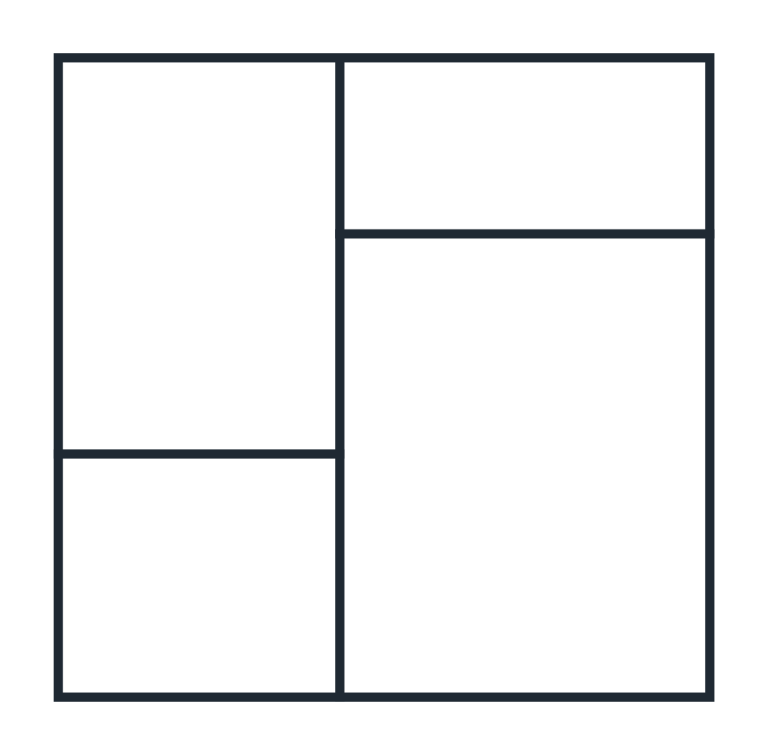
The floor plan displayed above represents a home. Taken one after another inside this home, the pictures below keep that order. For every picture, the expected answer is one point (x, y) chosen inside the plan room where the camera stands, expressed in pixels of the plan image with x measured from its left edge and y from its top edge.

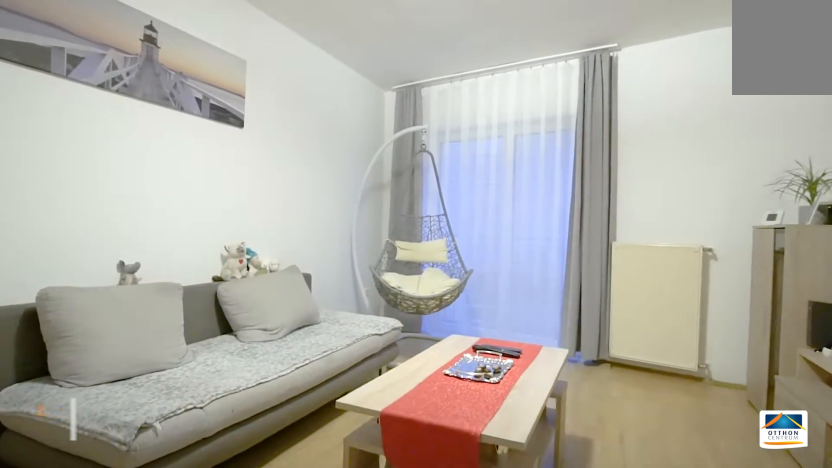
(230, 271)
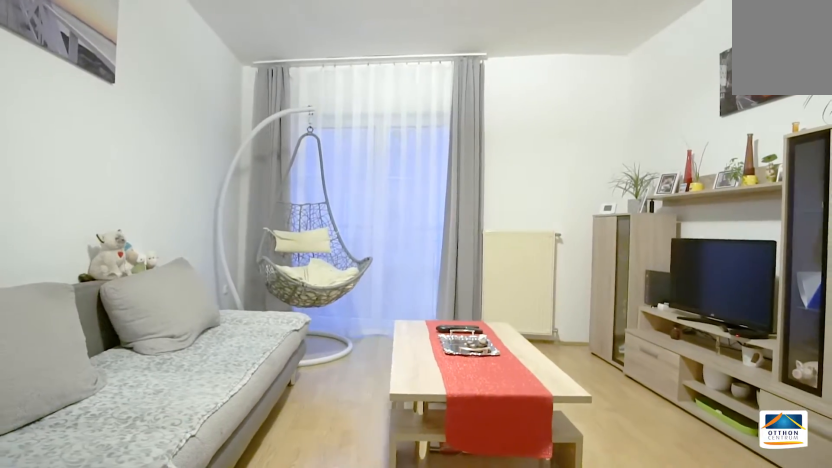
(226, 269)
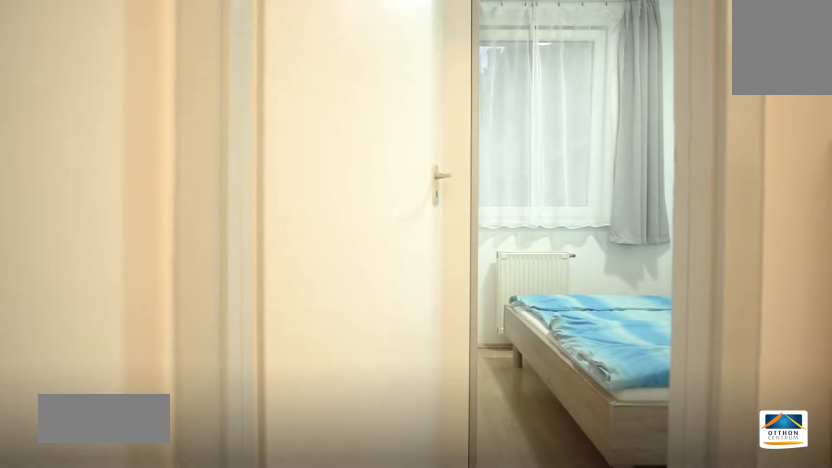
(527, 150)
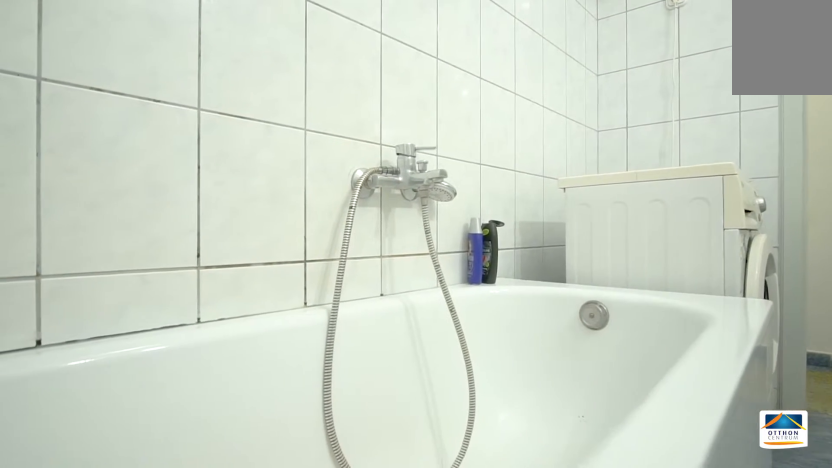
(203, 571)
